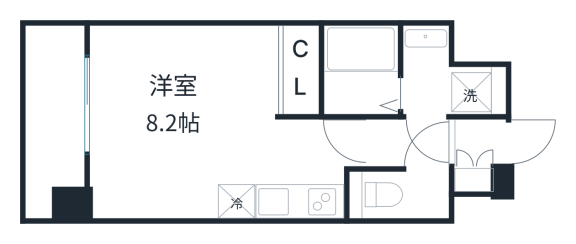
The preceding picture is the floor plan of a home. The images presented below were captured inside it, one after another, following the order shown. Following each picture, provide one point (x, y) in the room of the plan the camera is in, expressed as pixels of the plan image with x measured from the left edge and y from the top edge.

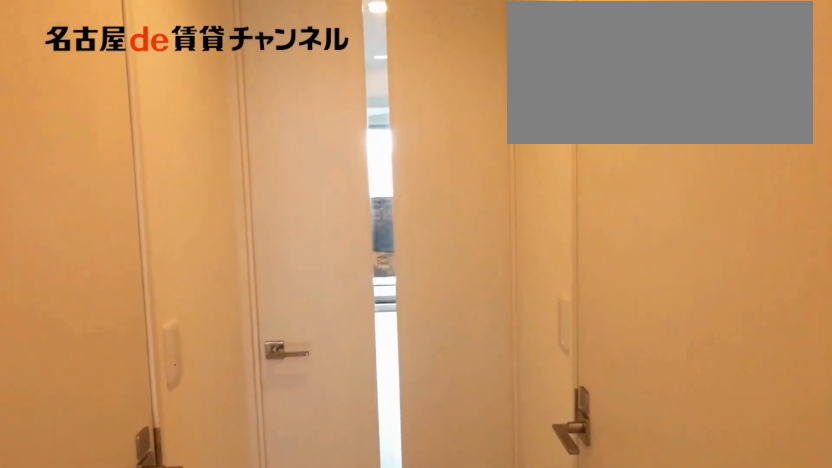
(439, 143)
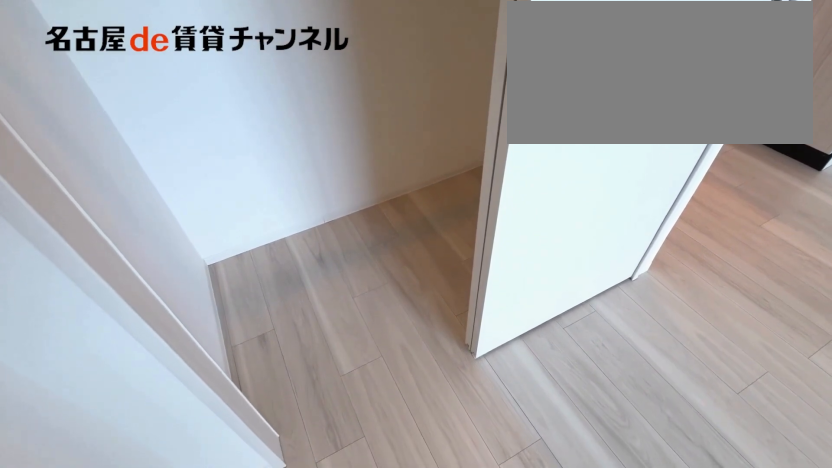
(301, 69)
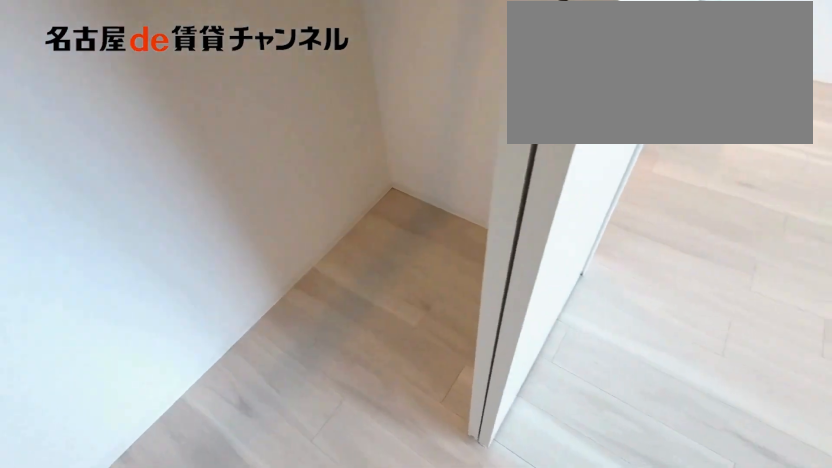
(301, 69)
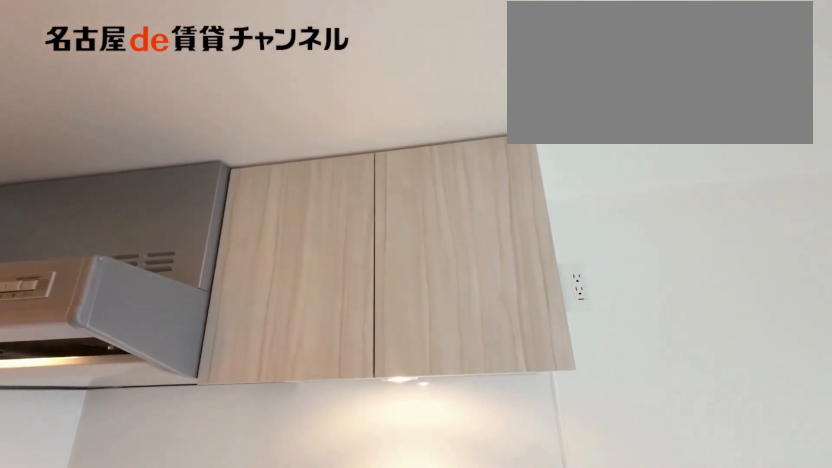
(300, 201)
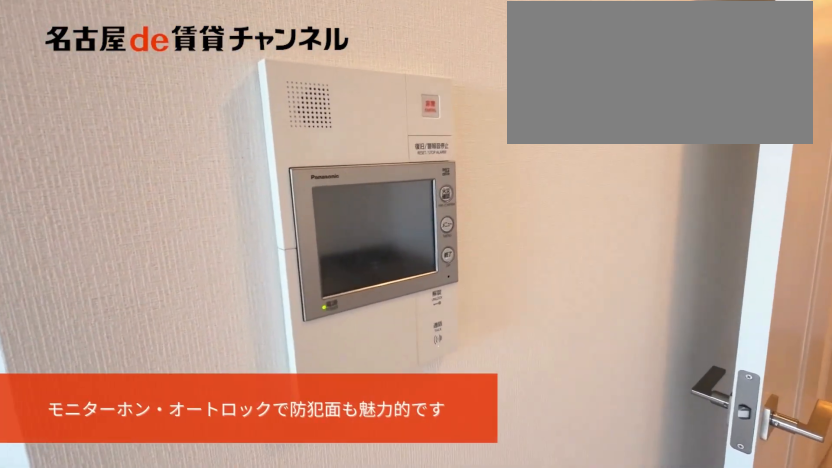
(300, 201)
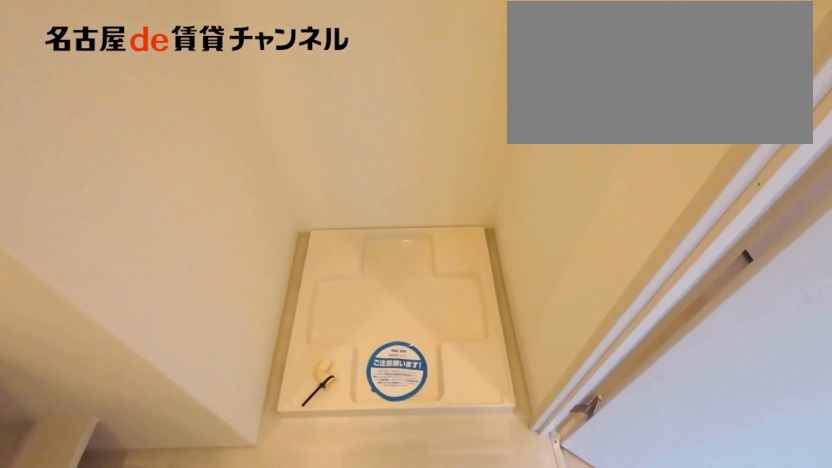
(446, 78)
